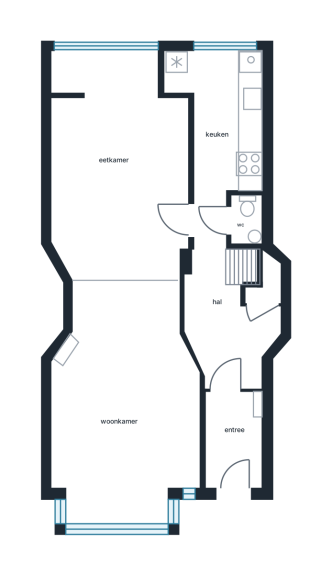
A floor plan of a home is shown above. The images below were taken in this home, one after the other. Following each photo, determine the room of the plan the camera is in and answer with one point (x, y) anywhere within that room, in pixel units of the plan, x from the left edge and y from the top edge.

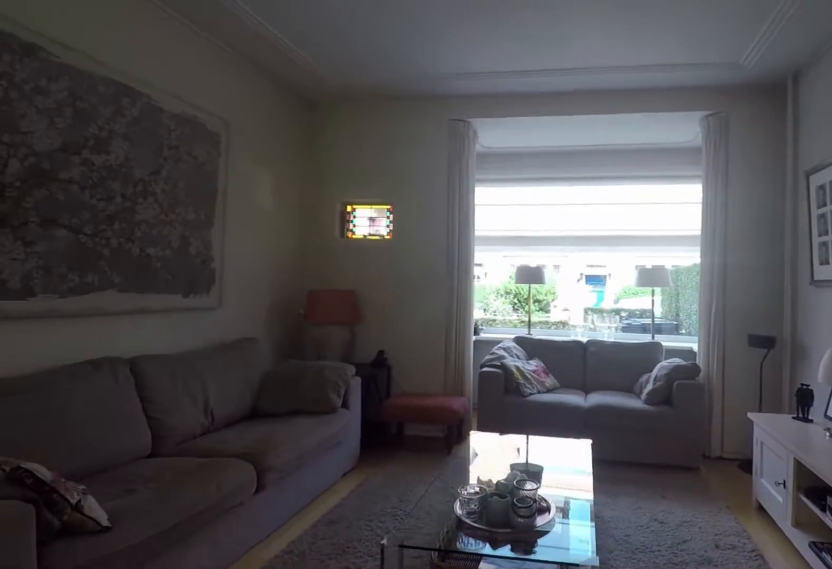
(129, 318)
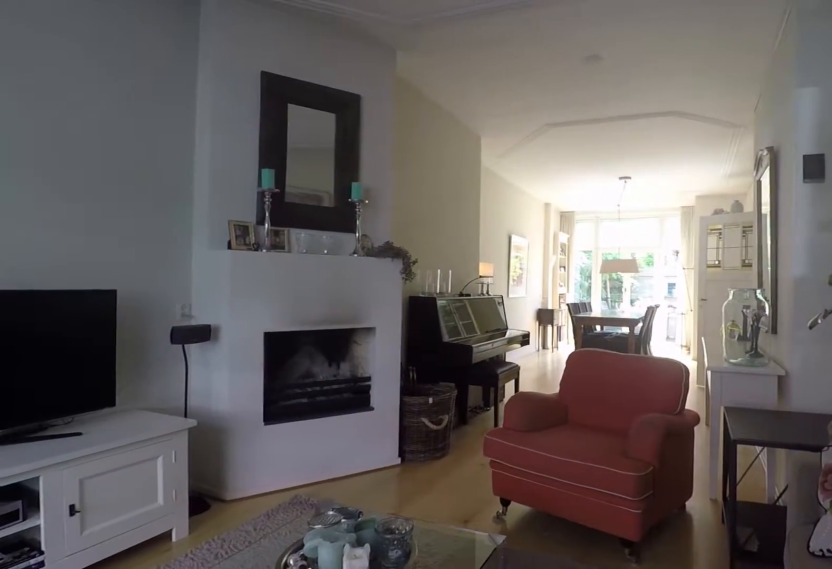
(129, 318)
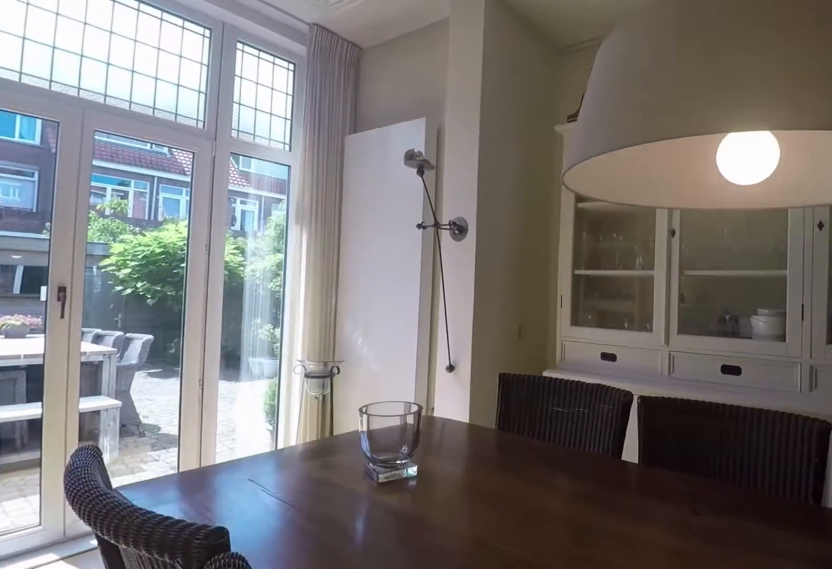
(117, 169)
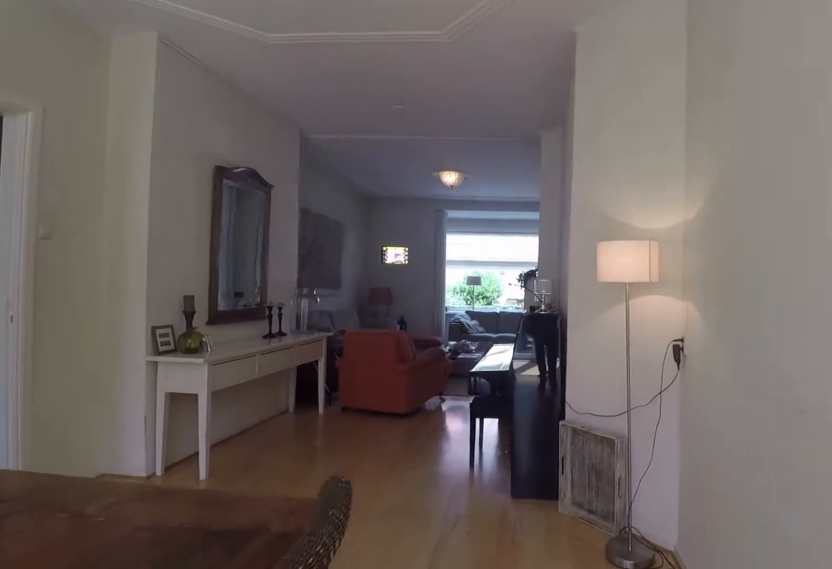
(117, 169)
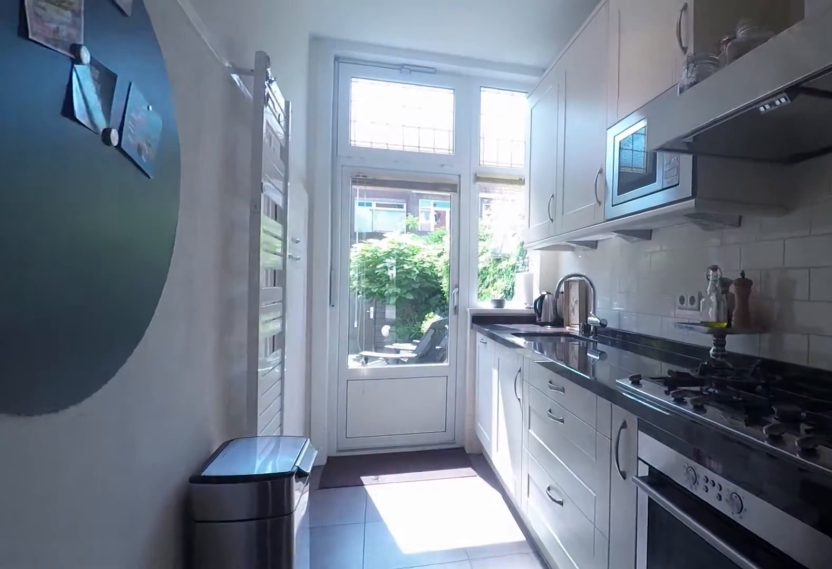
(234, 119)
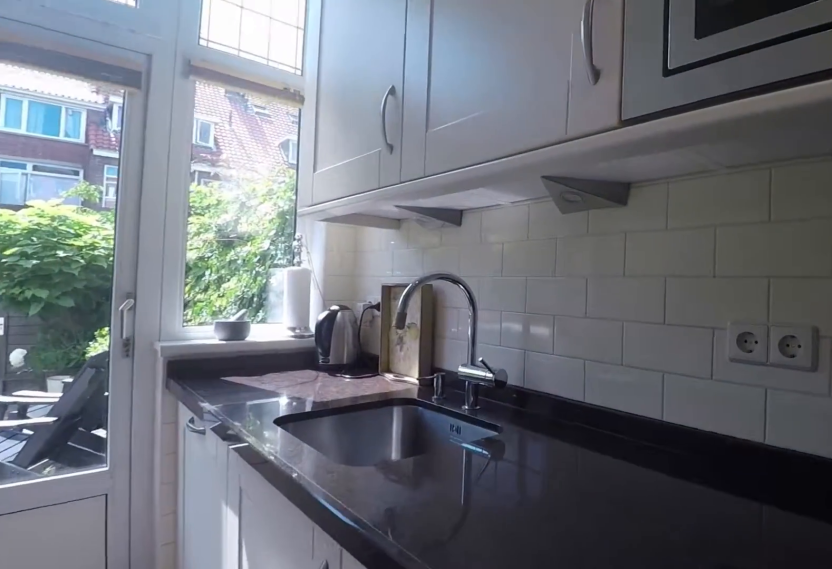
(234, 119)
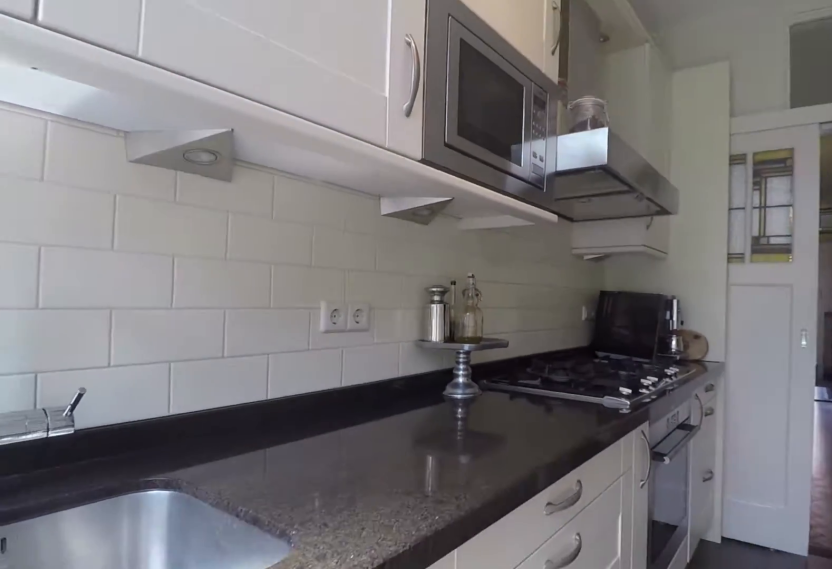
(234, 119)
